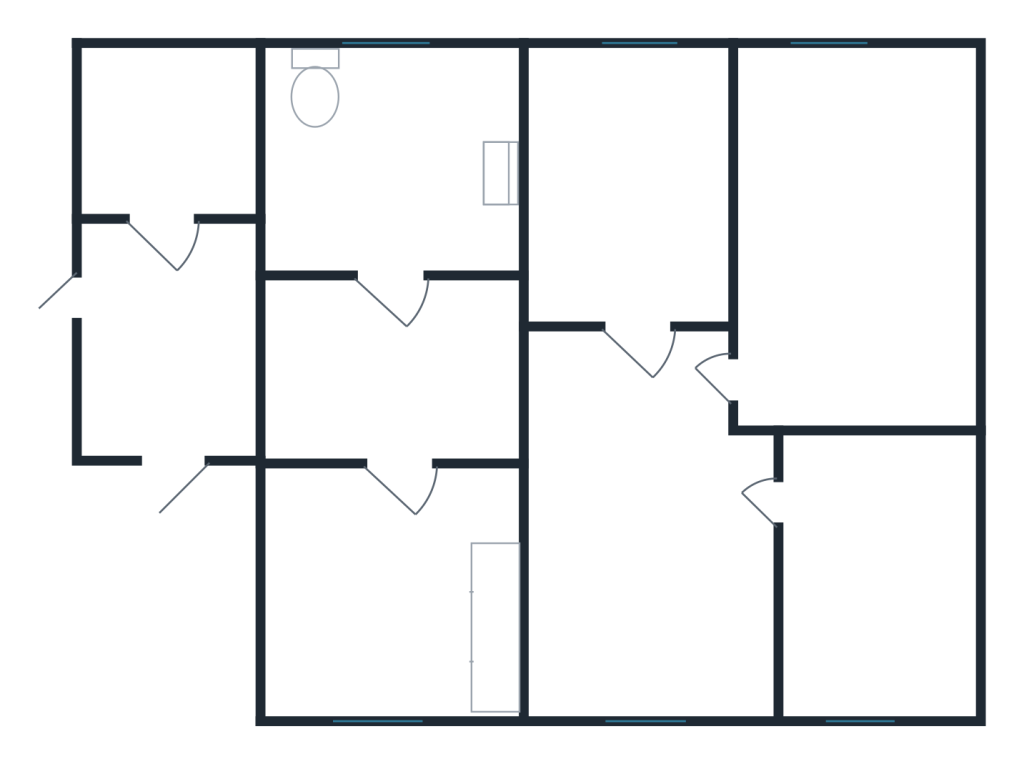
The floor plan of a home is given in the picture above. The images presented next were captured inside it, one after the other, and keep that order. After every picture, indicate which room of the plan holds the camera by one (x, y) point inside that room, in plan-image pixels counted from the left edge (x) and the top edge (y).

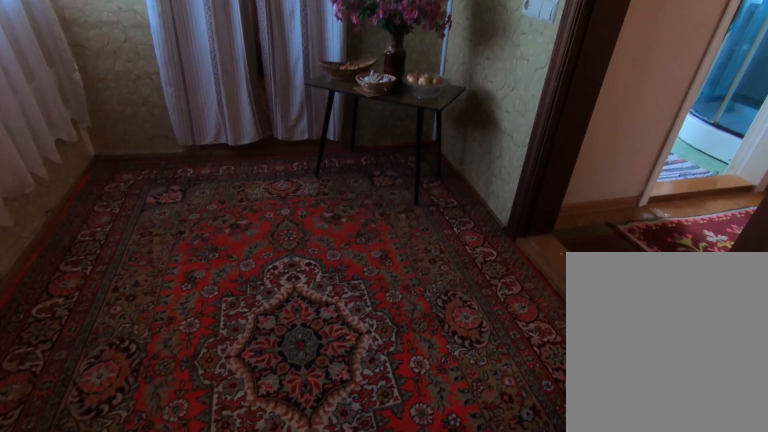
(167, 409)
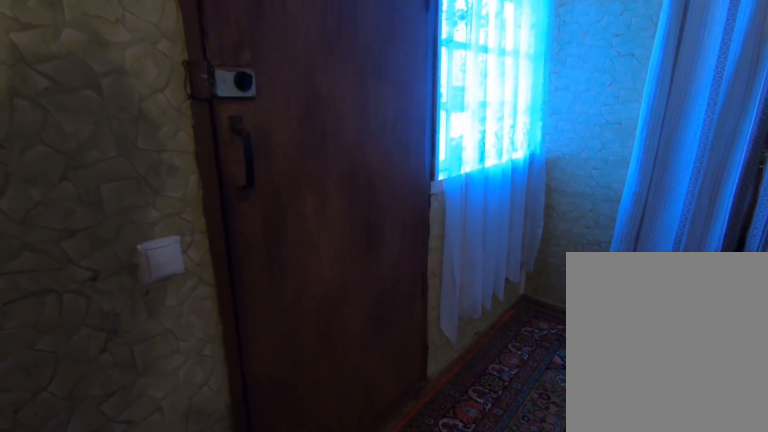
(167, 409)
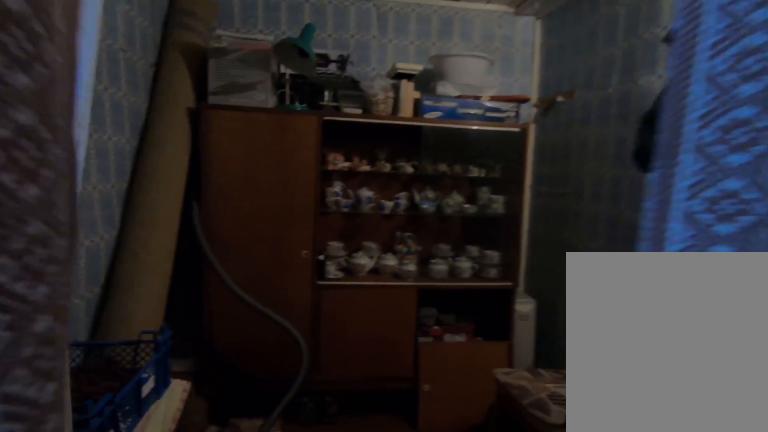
(163, 229)
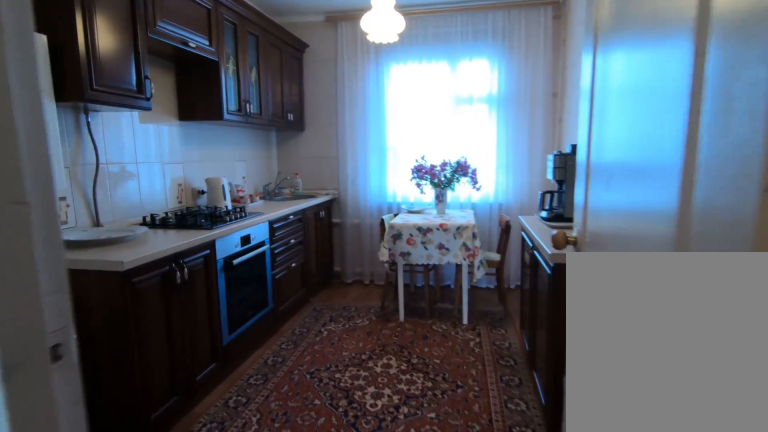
(360, 418)
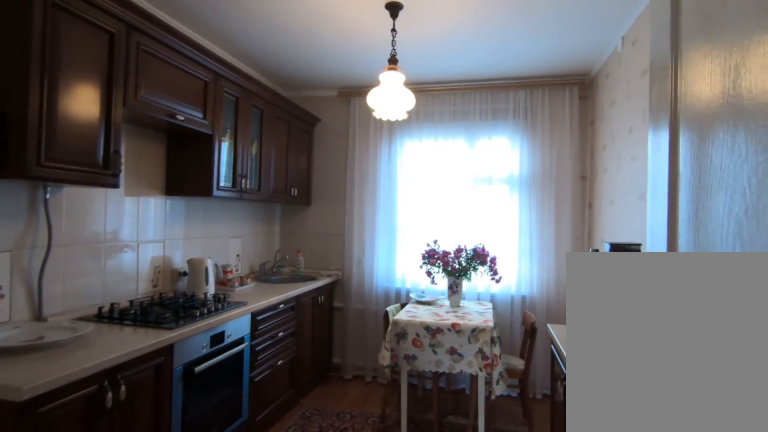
(408, 521)
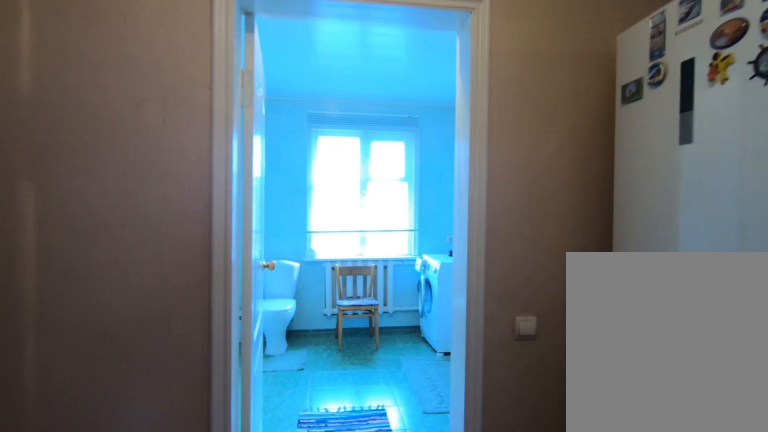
(403, 401)
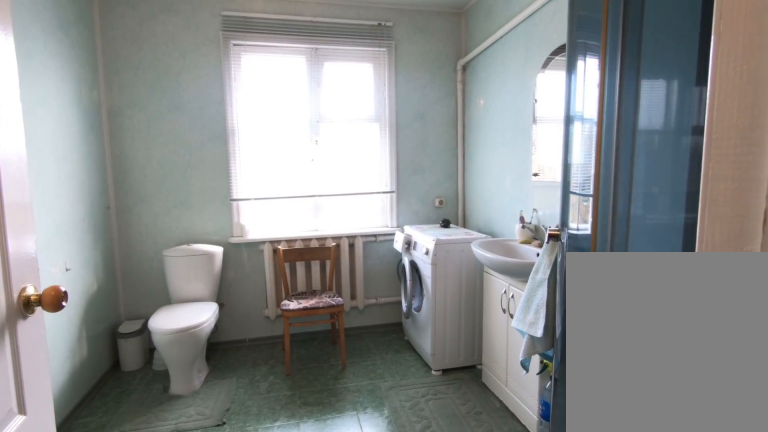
(395, 255)
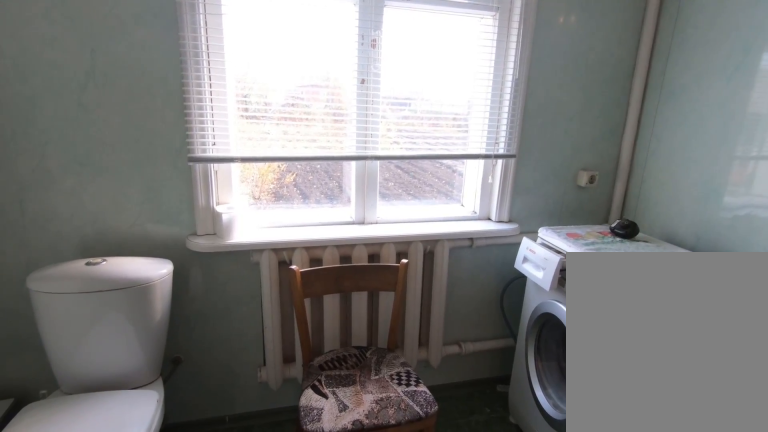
(395, 255)
